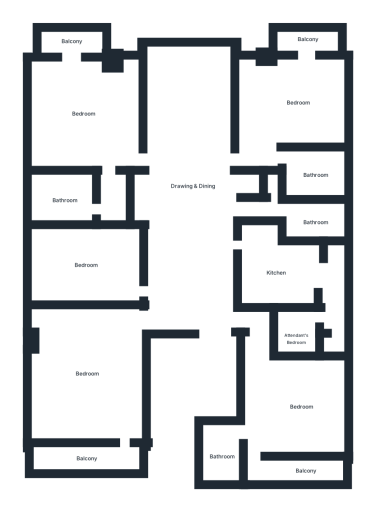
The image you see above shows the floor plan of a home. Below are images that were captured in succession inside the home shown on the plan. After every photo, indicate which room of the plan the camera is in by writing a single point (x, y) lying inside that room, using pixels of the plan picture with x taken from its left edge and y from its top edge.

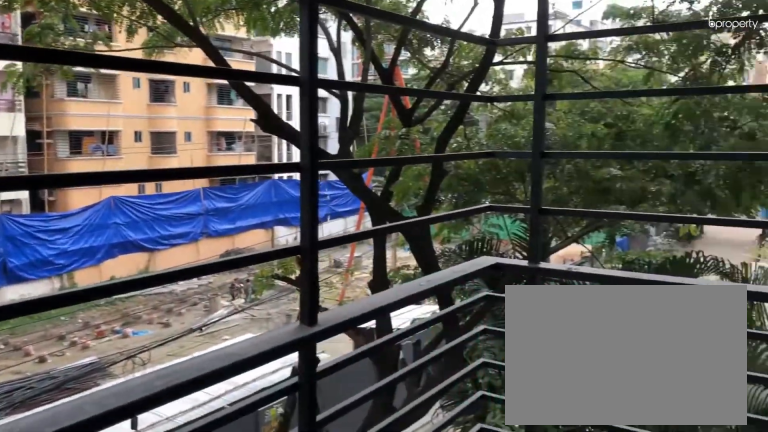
(305, 41)
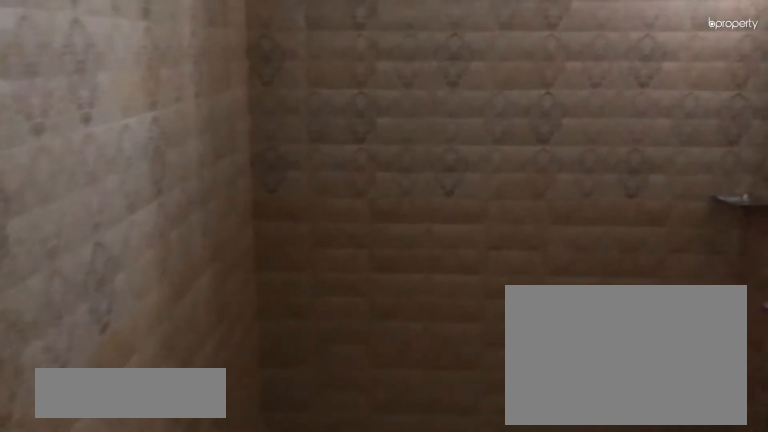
(314, 218)
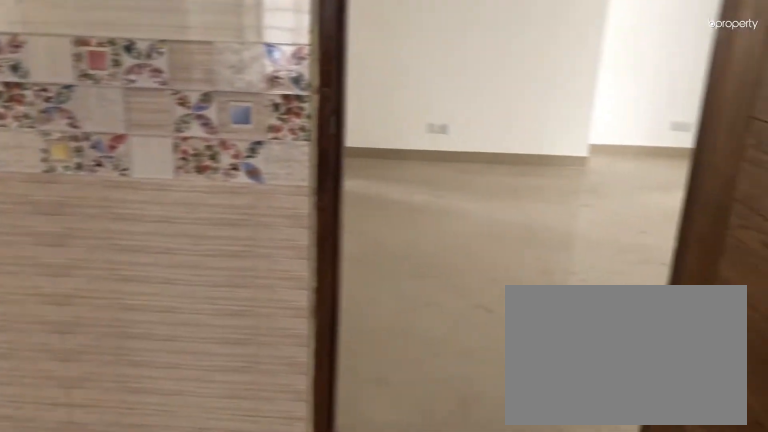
(282, 274)
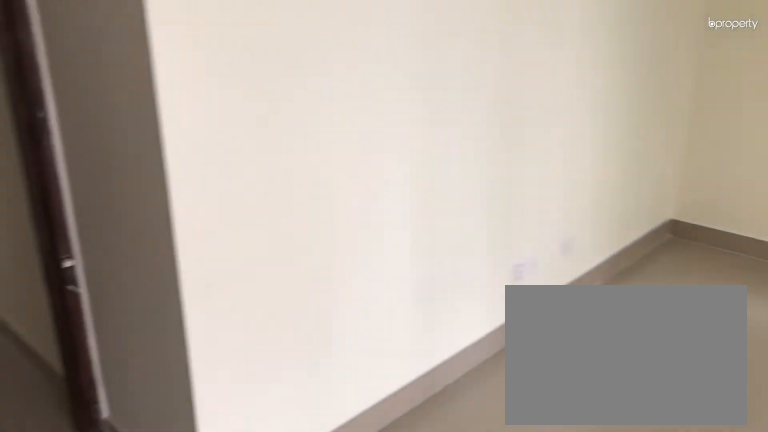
(298, 407)
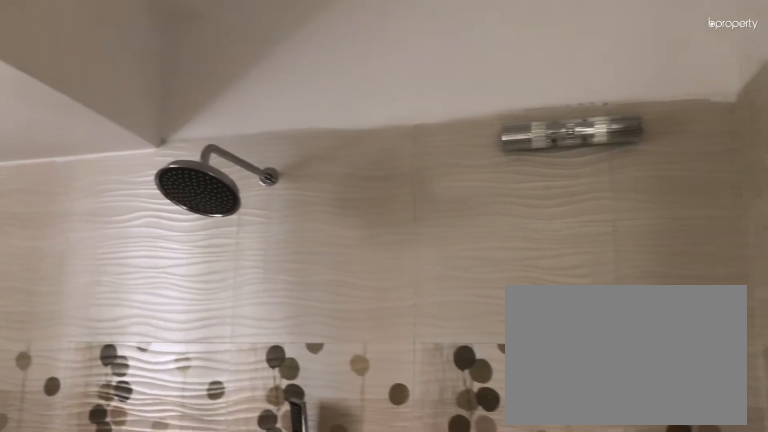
(220, 456)
